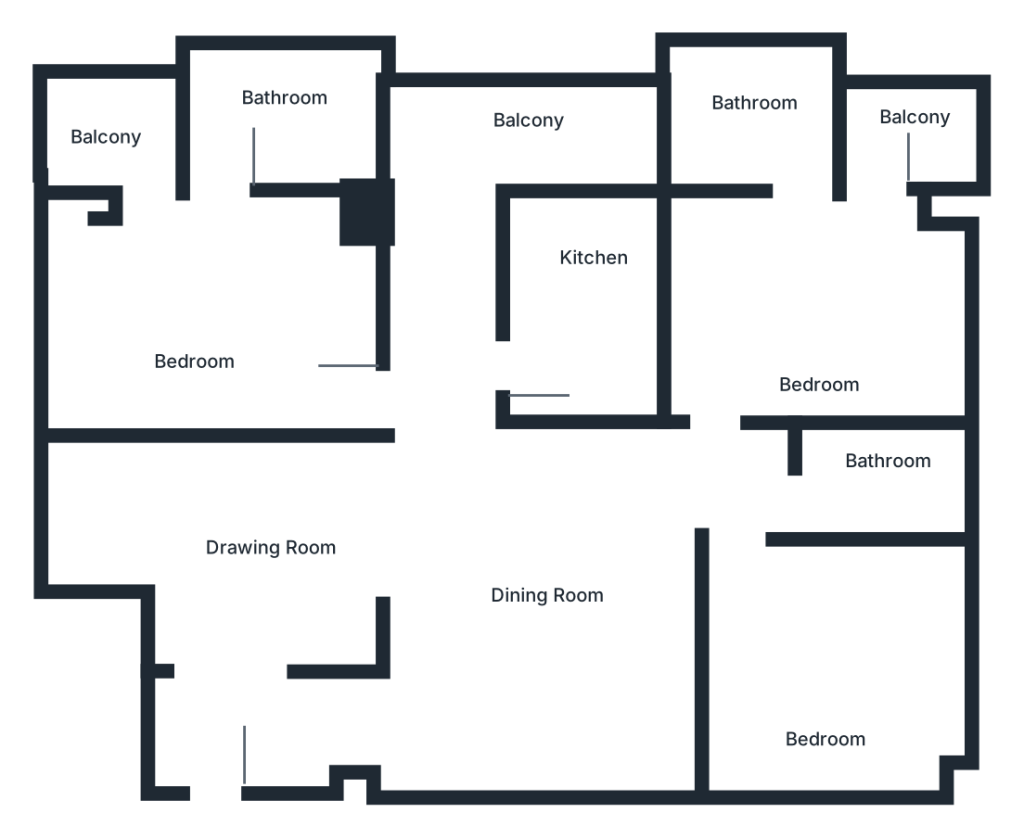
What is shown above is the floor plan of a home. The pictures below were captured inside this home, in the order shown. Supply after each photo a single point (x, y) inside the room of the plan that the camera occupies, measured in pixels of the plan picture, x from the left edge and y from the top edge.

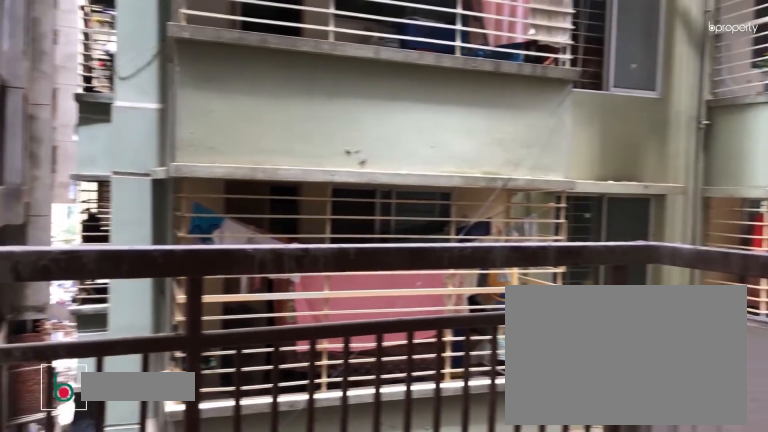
(897, 133)
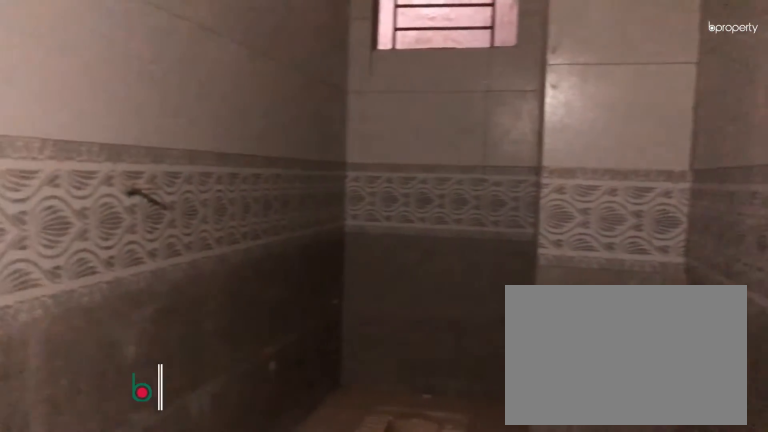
(872, 471)
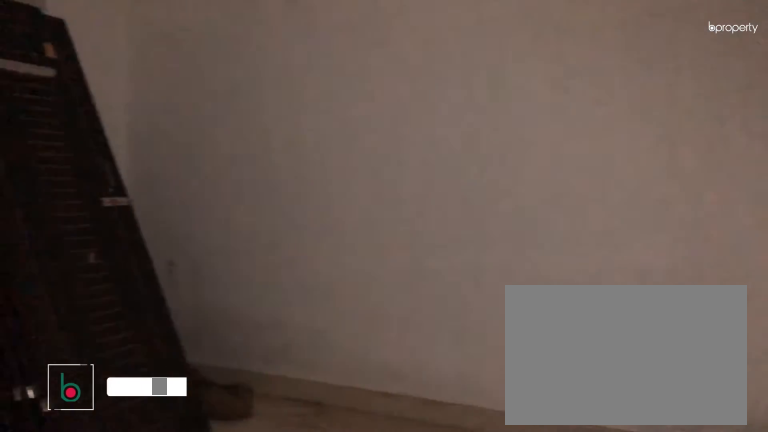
(826, 674)
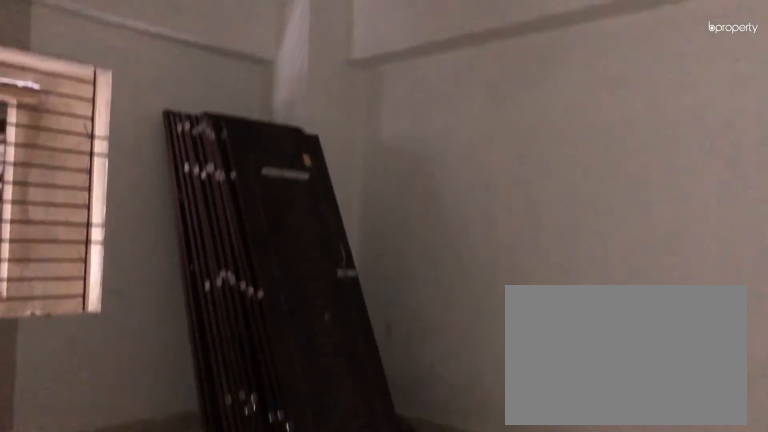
(827, 673)
